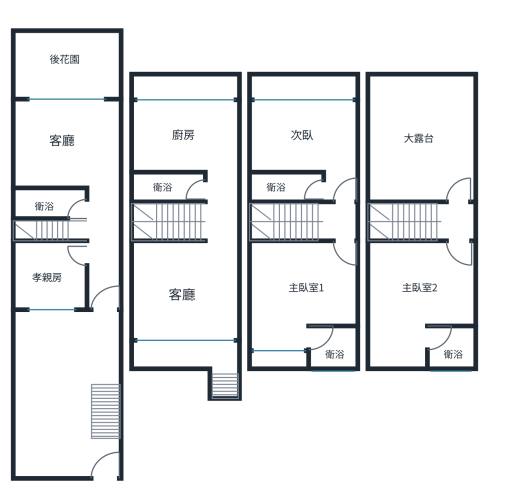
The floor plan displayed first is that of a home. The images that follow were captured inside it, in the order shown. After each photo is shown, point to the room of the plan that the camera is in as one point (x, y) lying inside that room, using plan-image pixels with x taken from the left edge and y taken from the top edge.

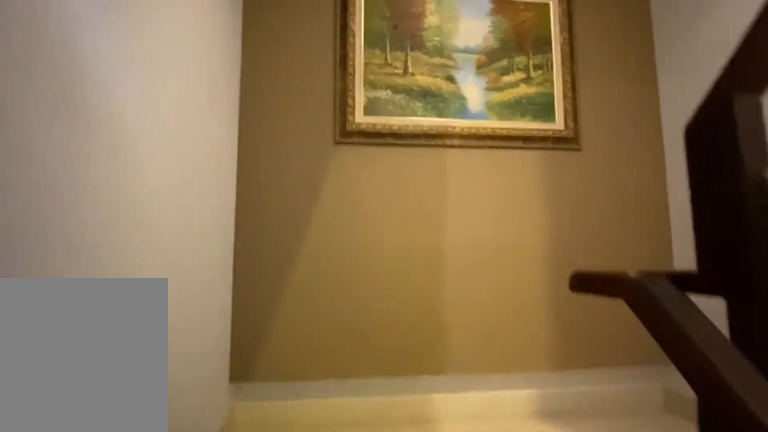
(55, 229)
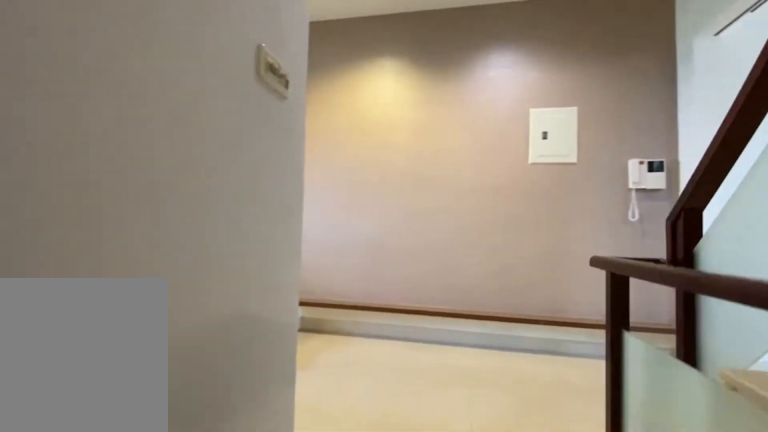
(175, 212)
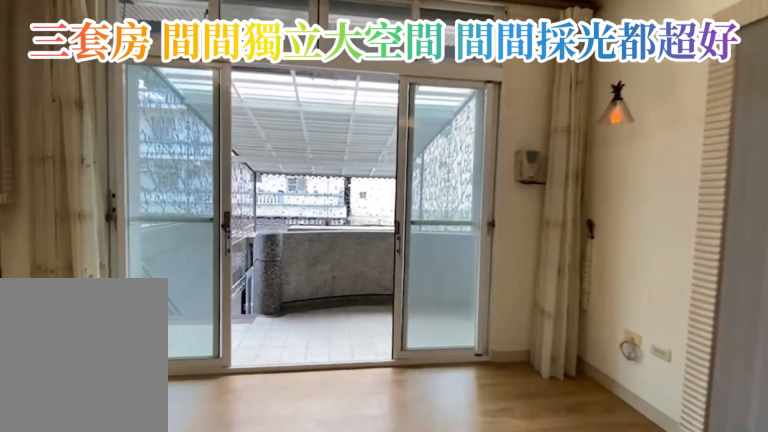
(190, 294)
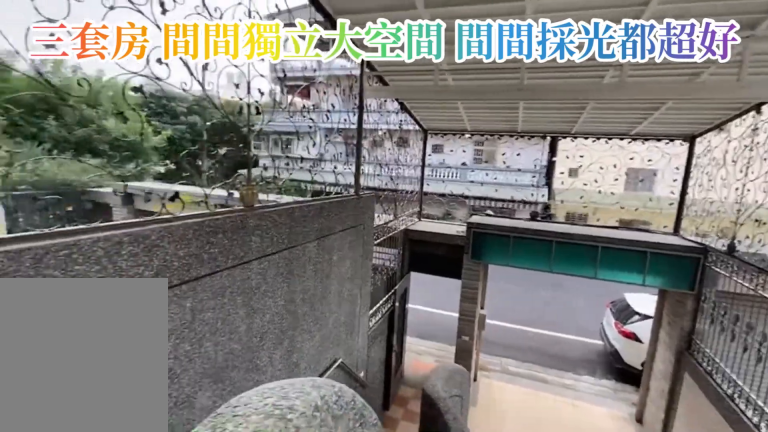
(220, 358)
